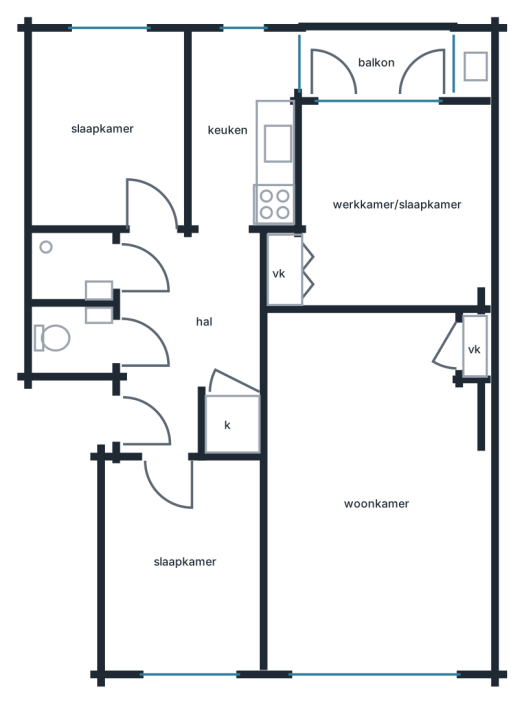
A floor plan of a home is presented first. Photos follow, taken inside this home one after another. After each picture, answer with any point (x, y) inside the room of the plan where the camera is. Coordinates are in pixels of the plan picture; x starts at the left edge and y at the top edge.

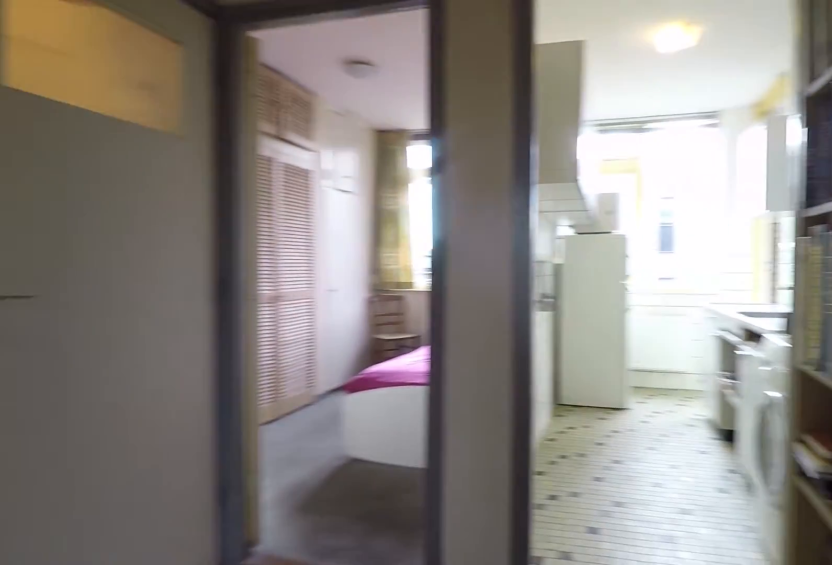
(184, 331)
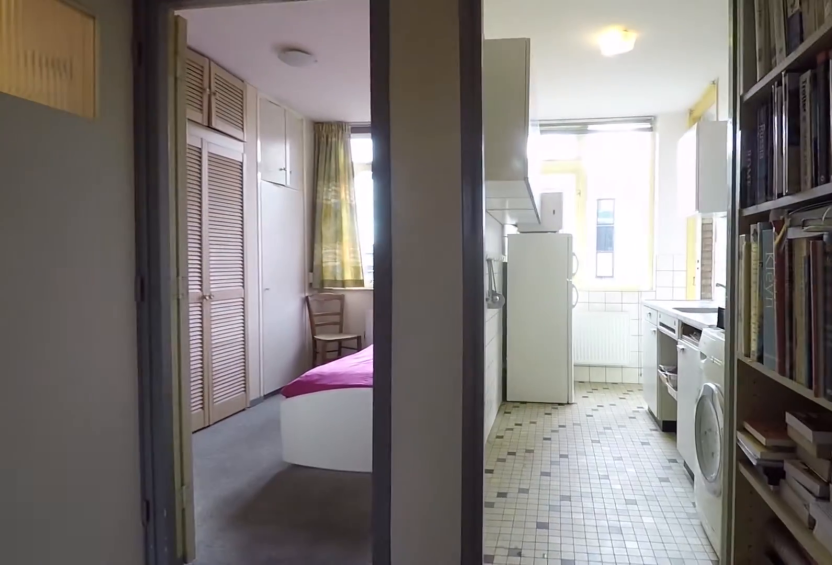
(184, 331)
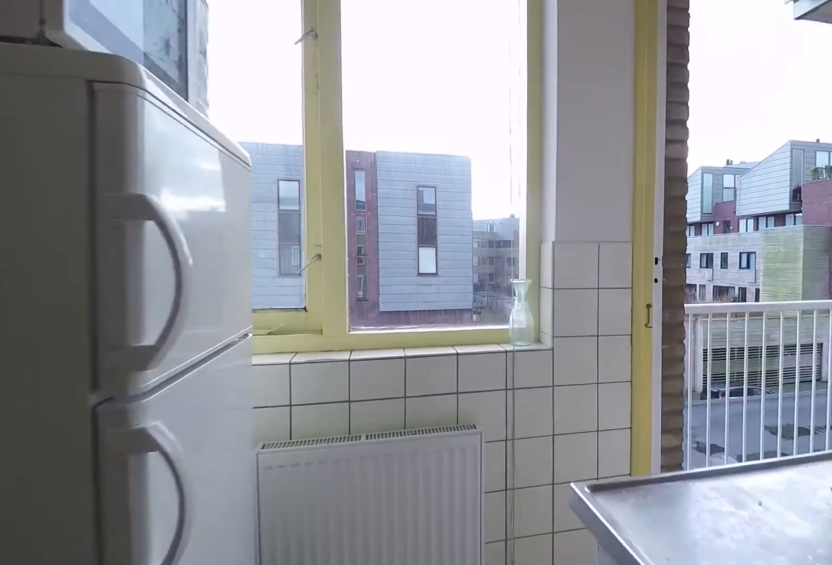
(249, 146)
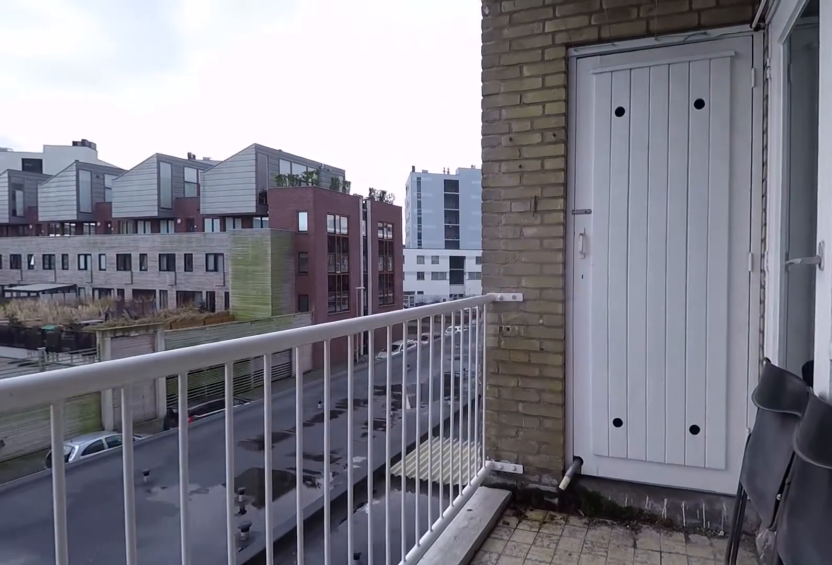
(376, 60)
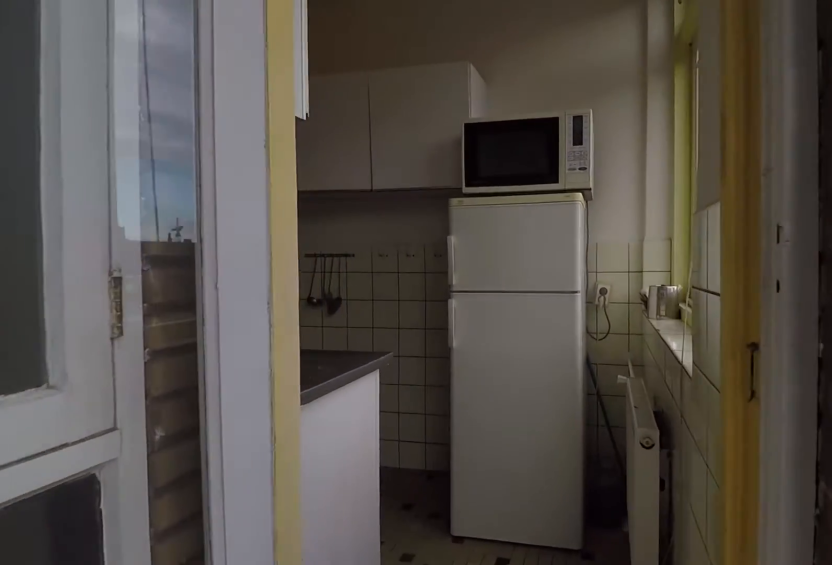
(376, 60)
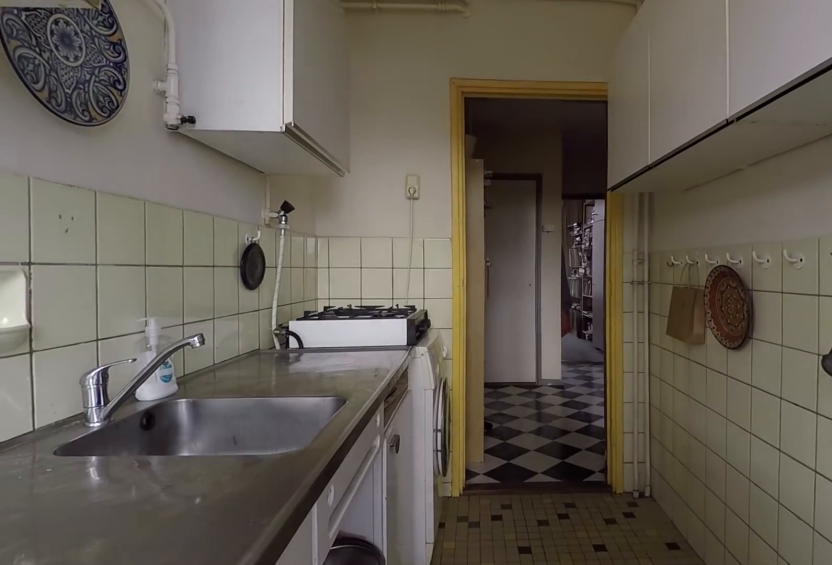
(244, 132)
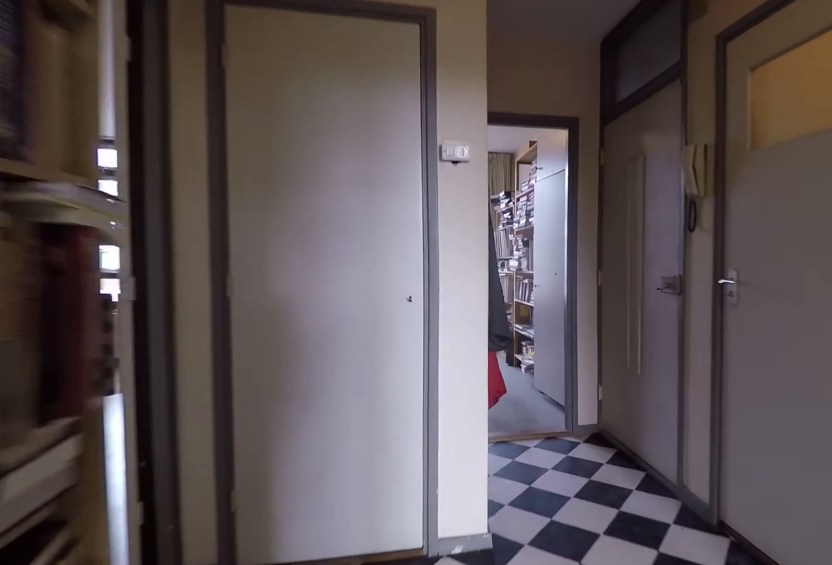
(182, 331)
